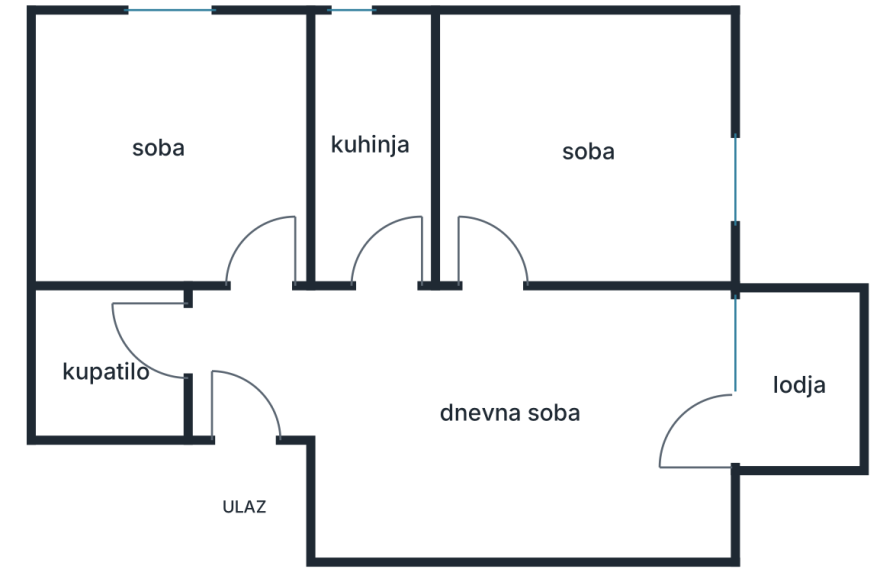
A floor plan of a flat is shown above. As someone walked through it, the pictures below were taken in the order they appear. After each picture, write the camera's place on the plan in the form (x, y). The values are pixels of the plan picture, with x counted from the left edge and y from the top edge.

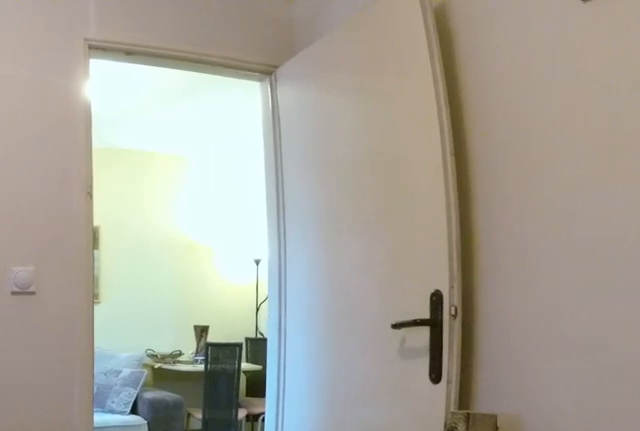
(621, 107)
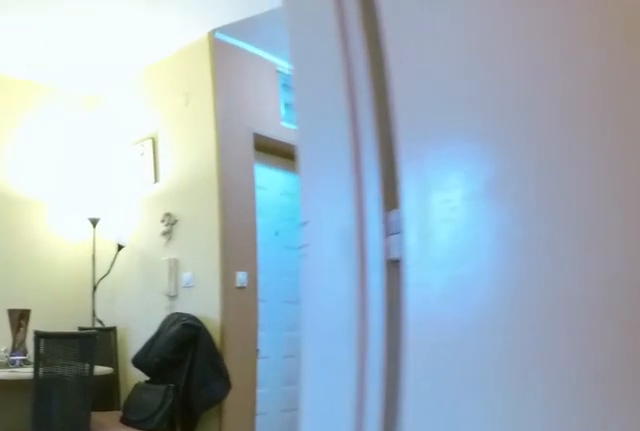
(503, 219)
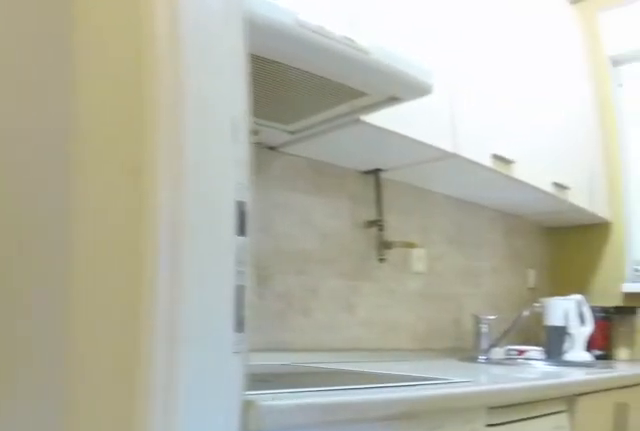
(448, 325)
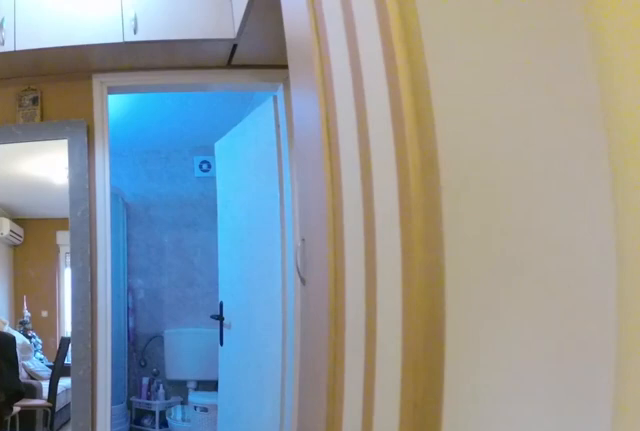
(403, 334)
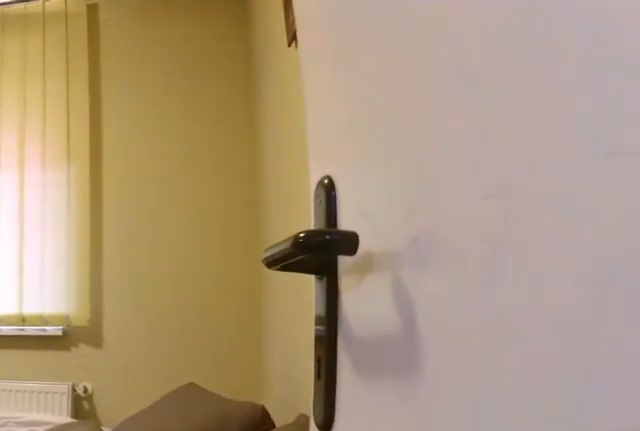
(258, 288)
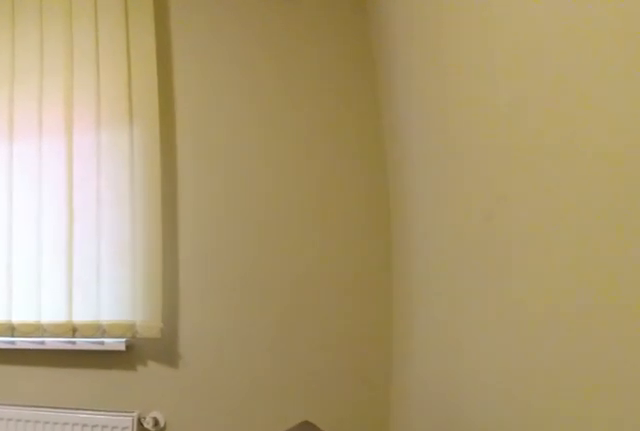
(258, 247)
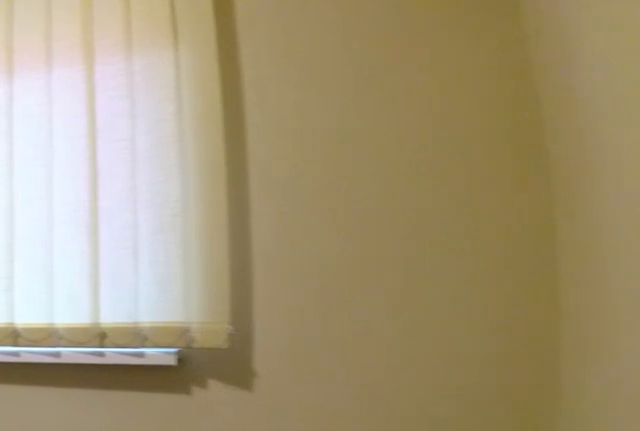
(260, 199)
